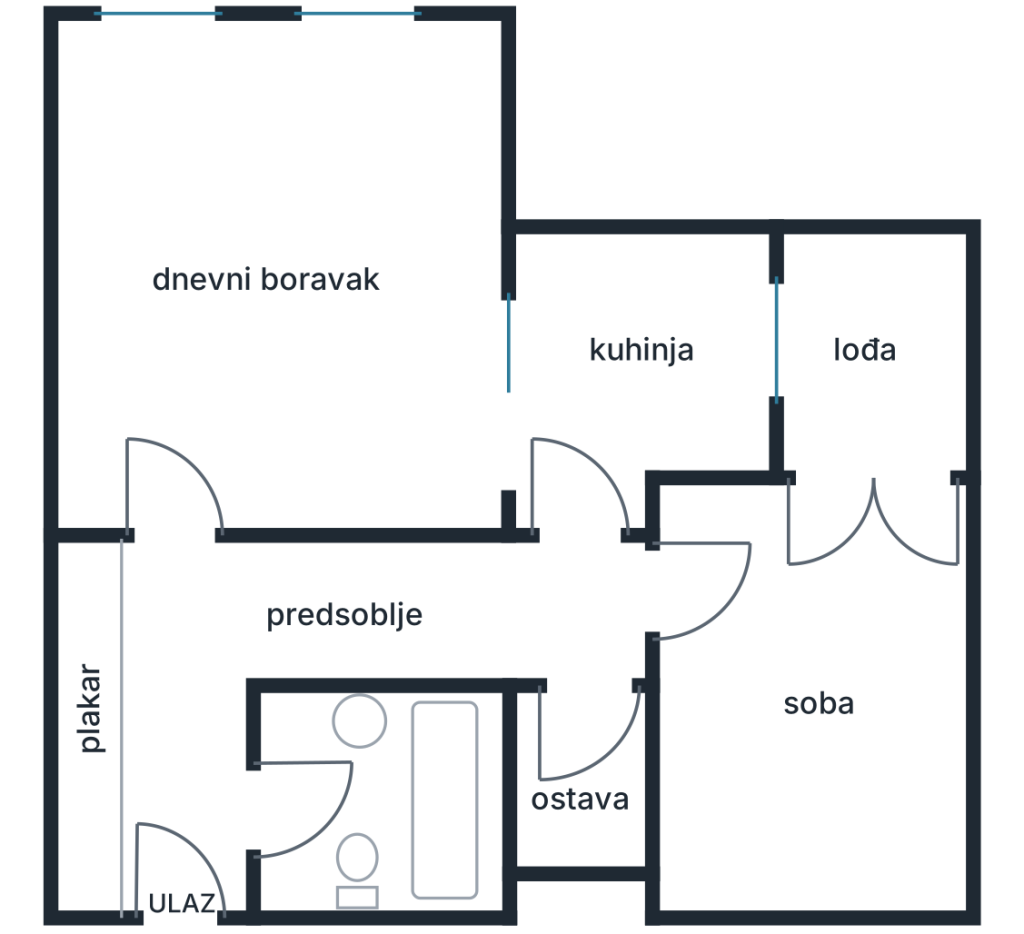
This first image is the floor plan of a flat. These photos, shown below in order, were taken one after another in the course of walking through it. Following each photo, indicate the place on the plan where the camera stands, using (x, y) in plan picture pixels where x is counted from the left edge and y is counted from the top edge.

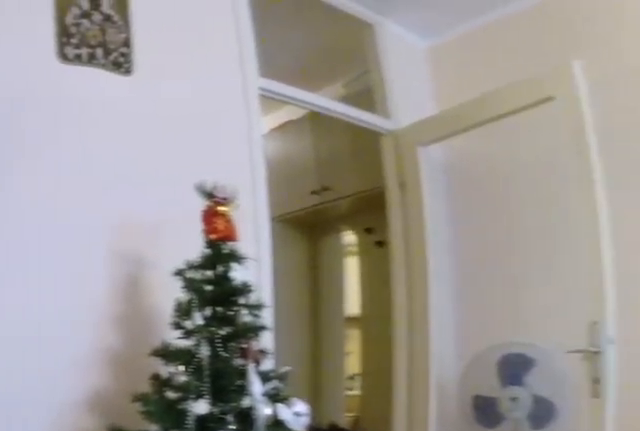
(469, 368)
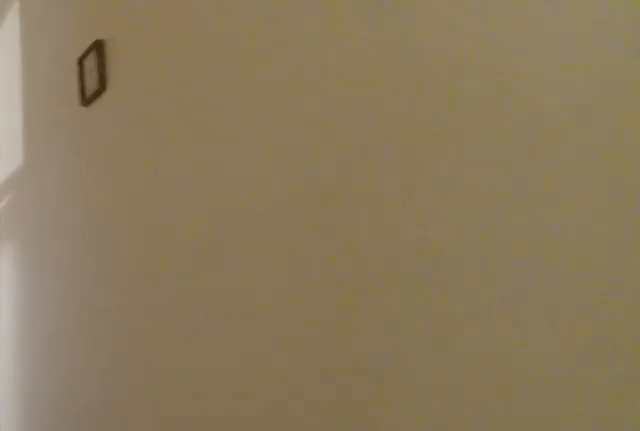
(175, 606)
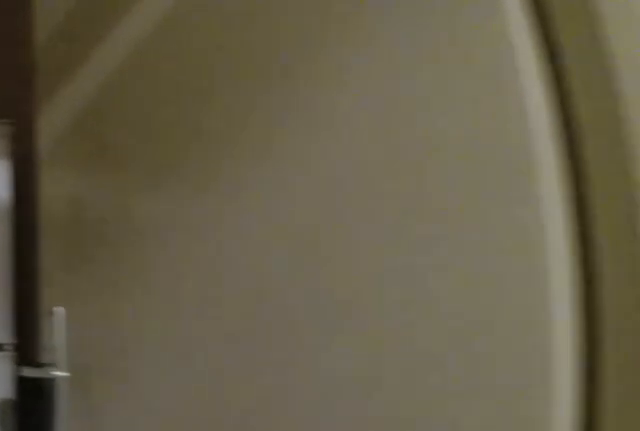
(584, 639)
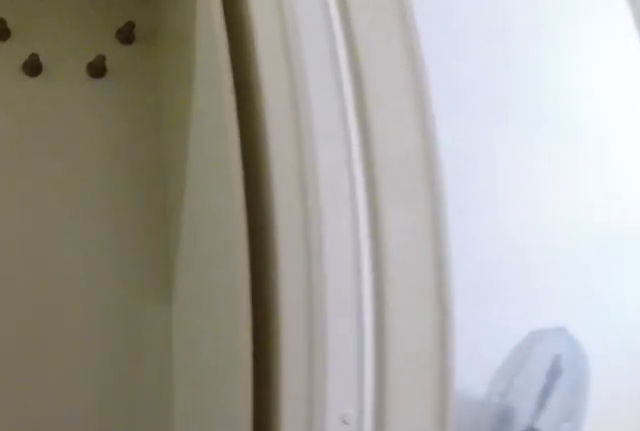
(219, 617)
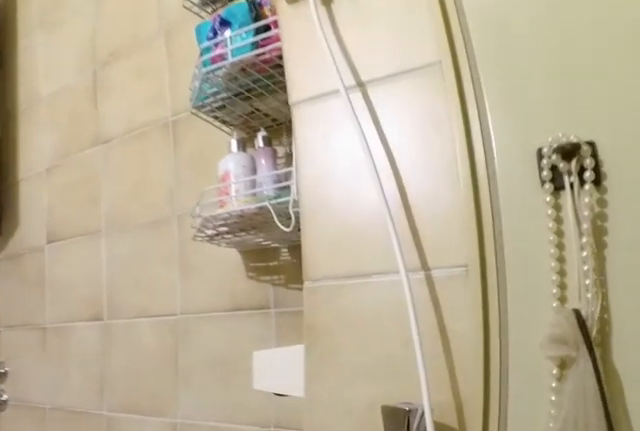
(256, 798)
